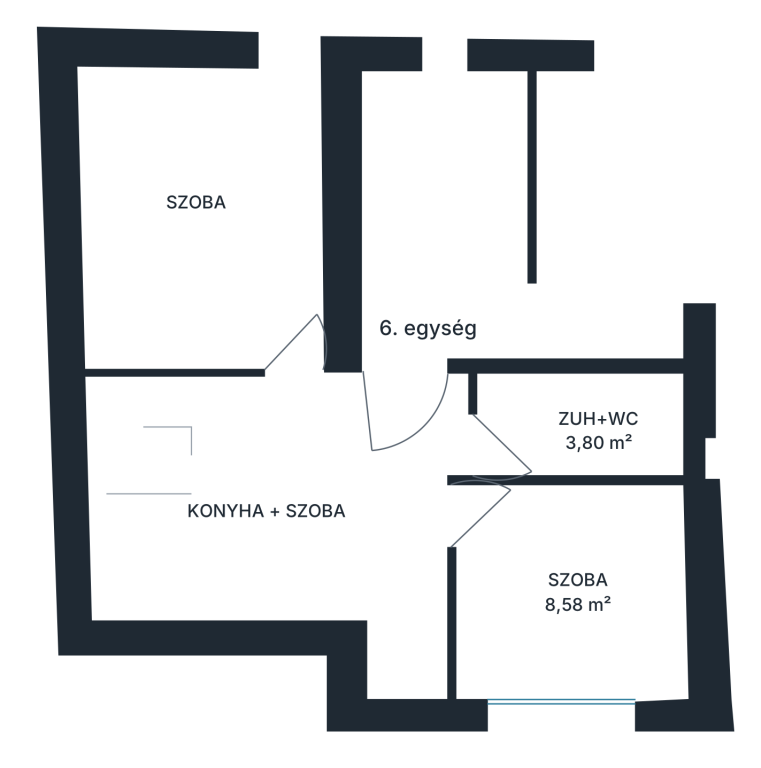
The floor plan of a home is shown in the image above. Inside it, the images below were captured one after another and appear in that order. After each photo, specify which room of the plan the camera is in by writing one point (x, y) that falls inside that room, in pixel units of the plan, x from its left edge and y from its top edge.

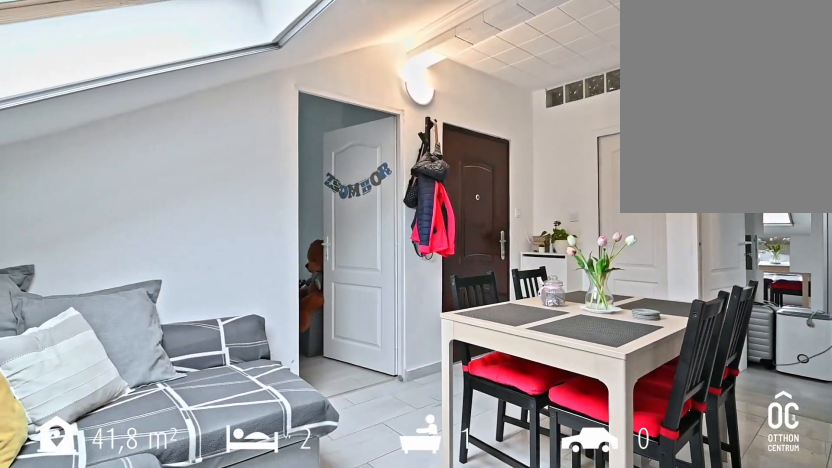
(226, 512)
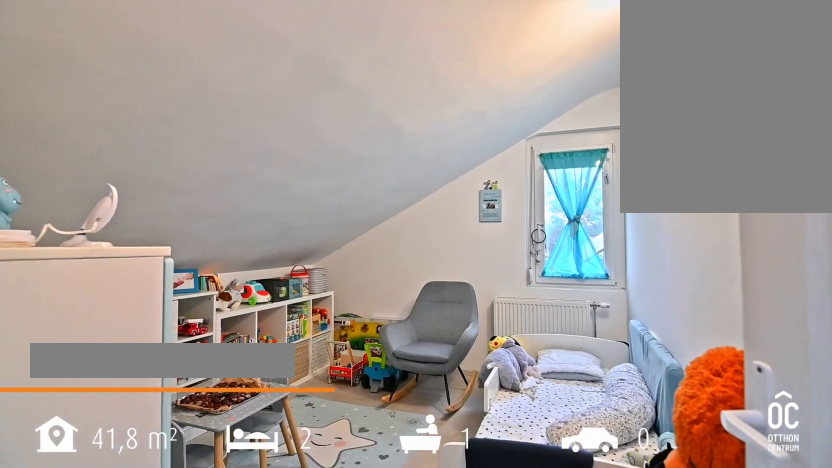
(201, 218)
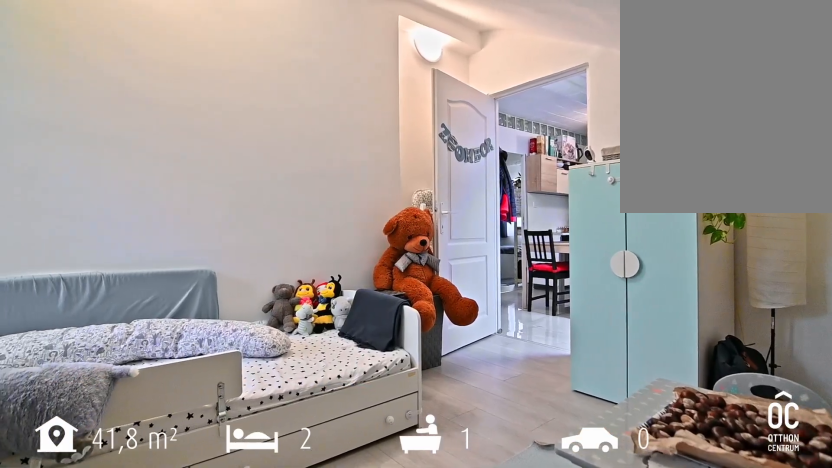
(201, 218)
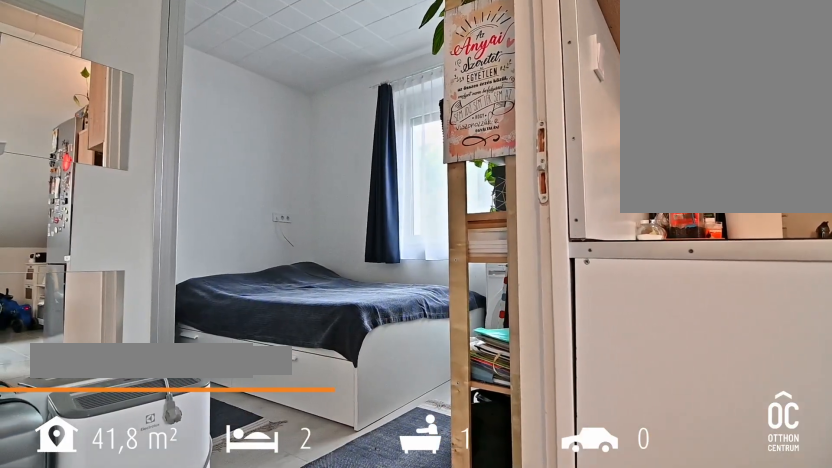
(580, 594)
